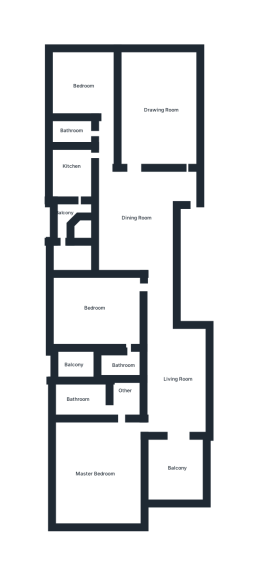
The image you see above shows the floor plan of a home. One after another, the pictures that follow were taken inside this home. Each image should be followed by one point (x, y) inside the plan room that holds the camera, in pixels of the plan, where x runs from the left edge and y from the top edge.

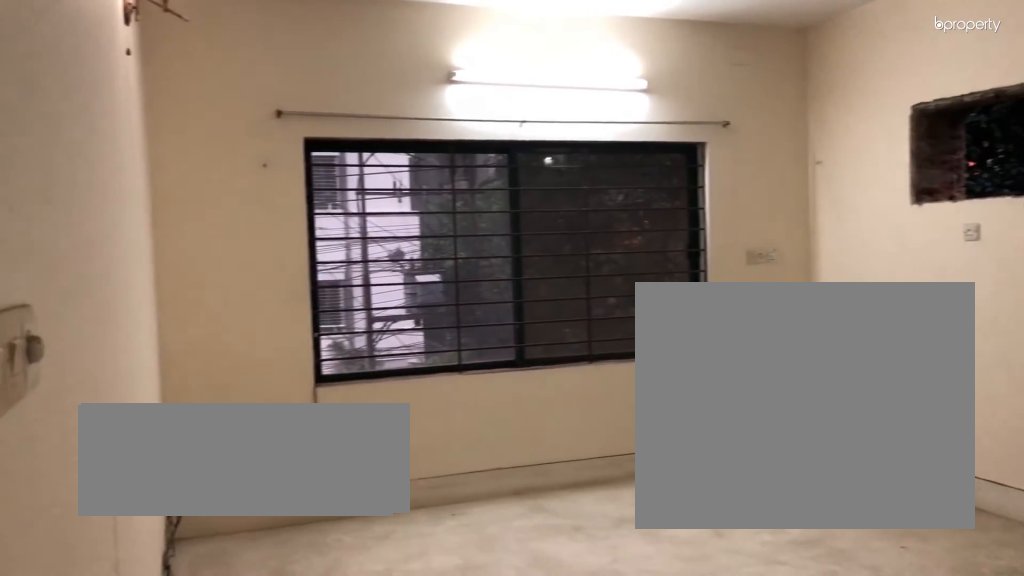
(97, 468)
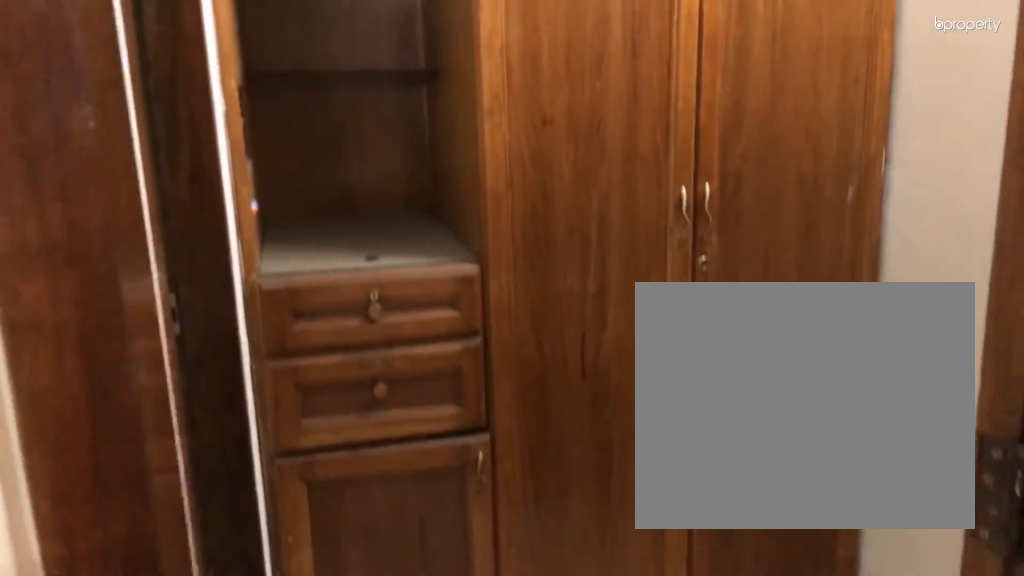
(124, 398)
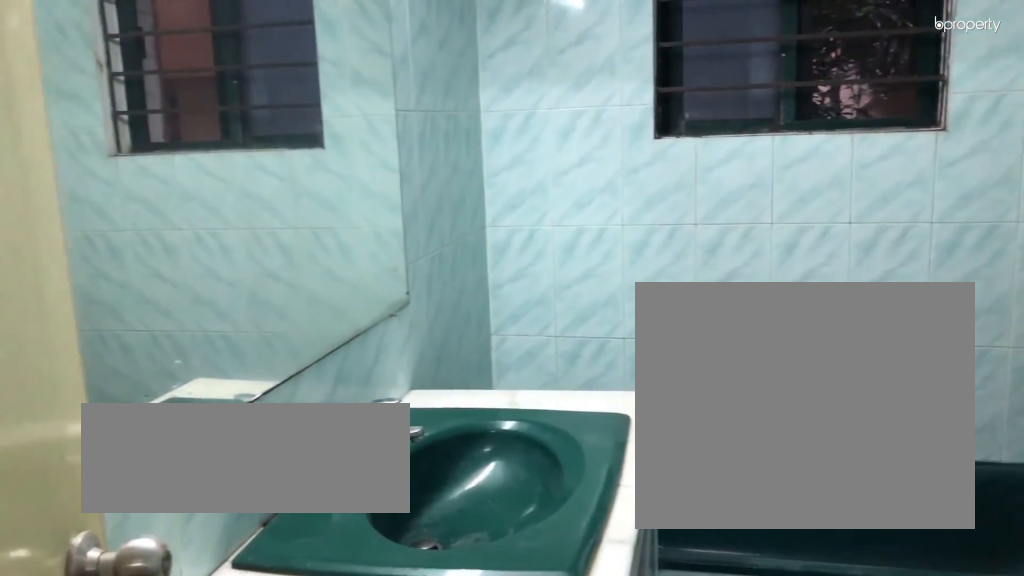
(79, 398)
